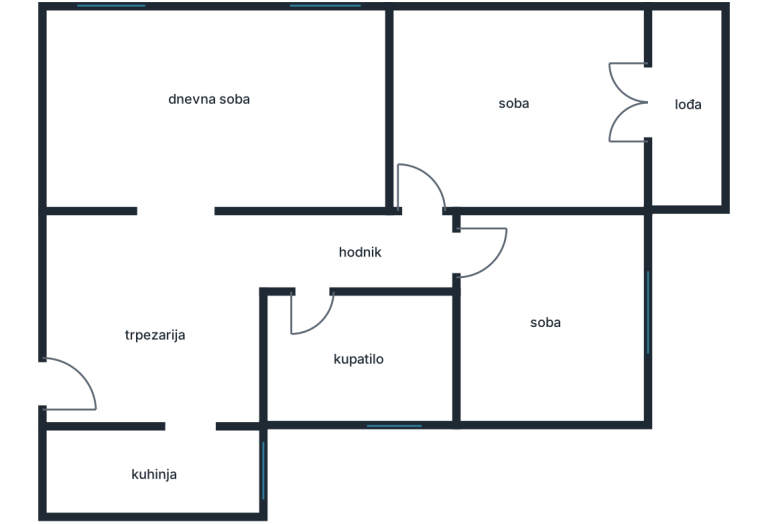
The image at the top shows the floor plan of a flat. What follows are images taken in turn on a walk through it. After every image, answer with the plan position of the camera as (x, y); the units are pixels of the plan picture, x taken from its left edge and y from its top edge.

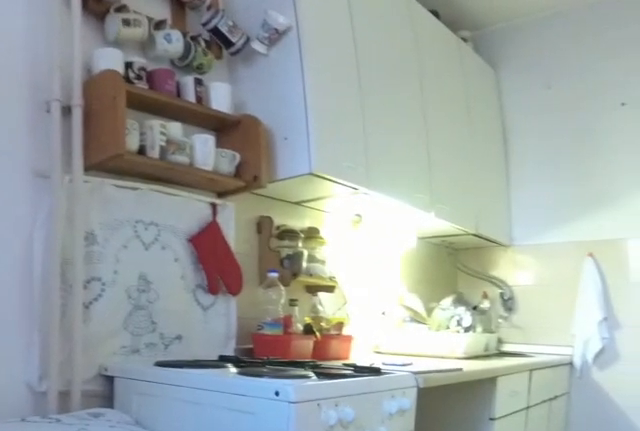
(200, 438)
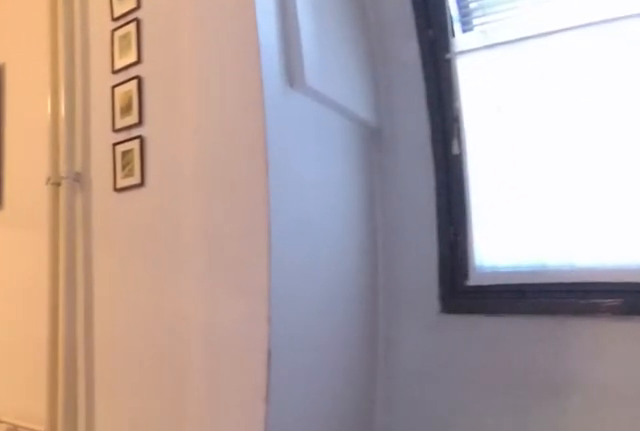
(180, 468)
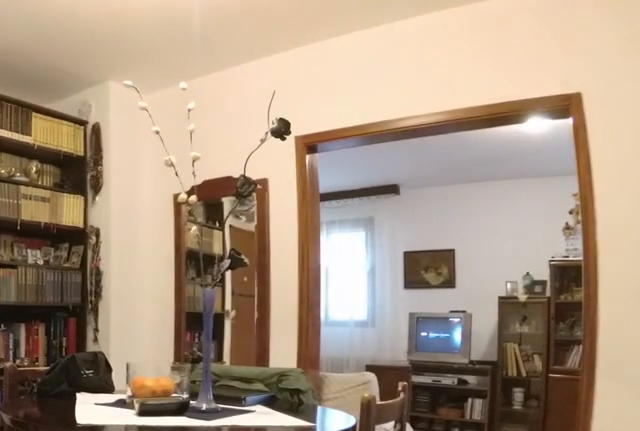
(202, 413)
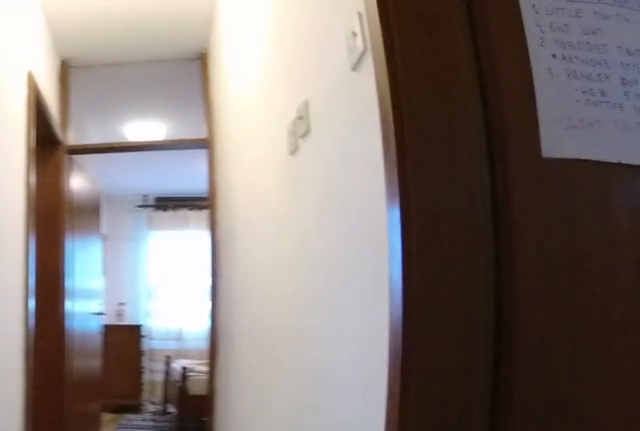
(233, 249)
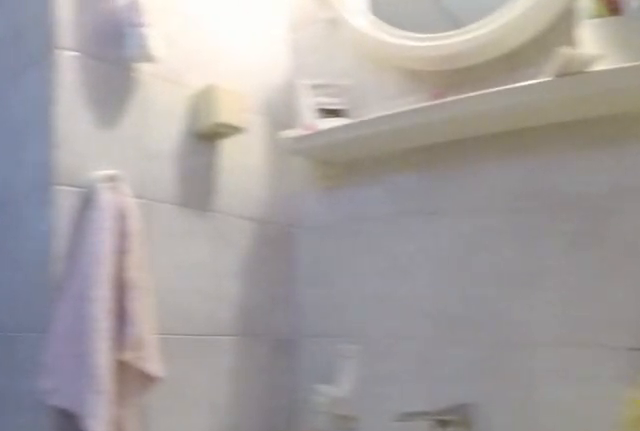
(395, 377)
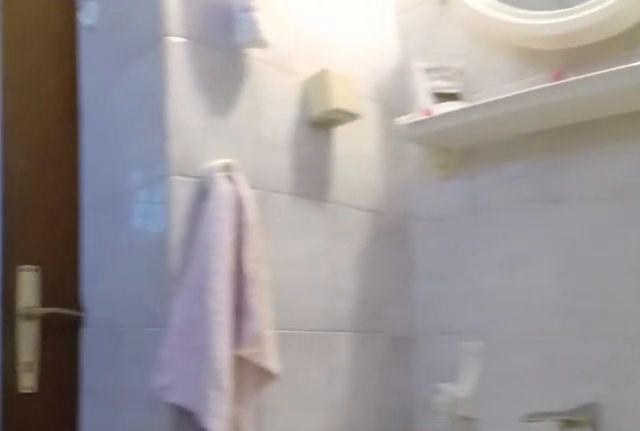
(397, 374)
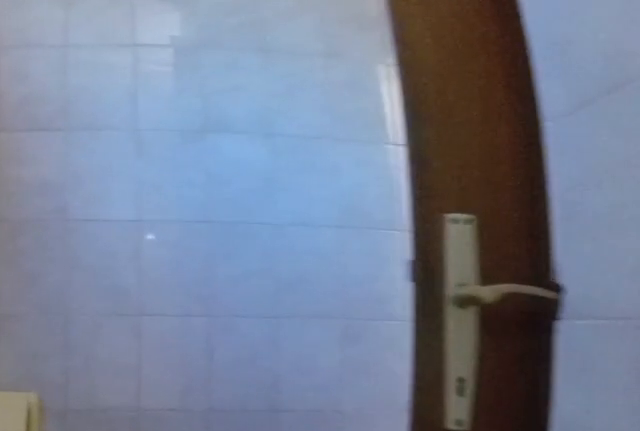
(372, 363)
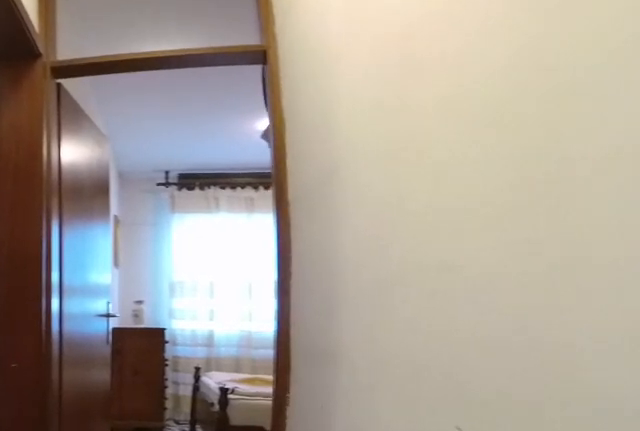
(320, 258)
